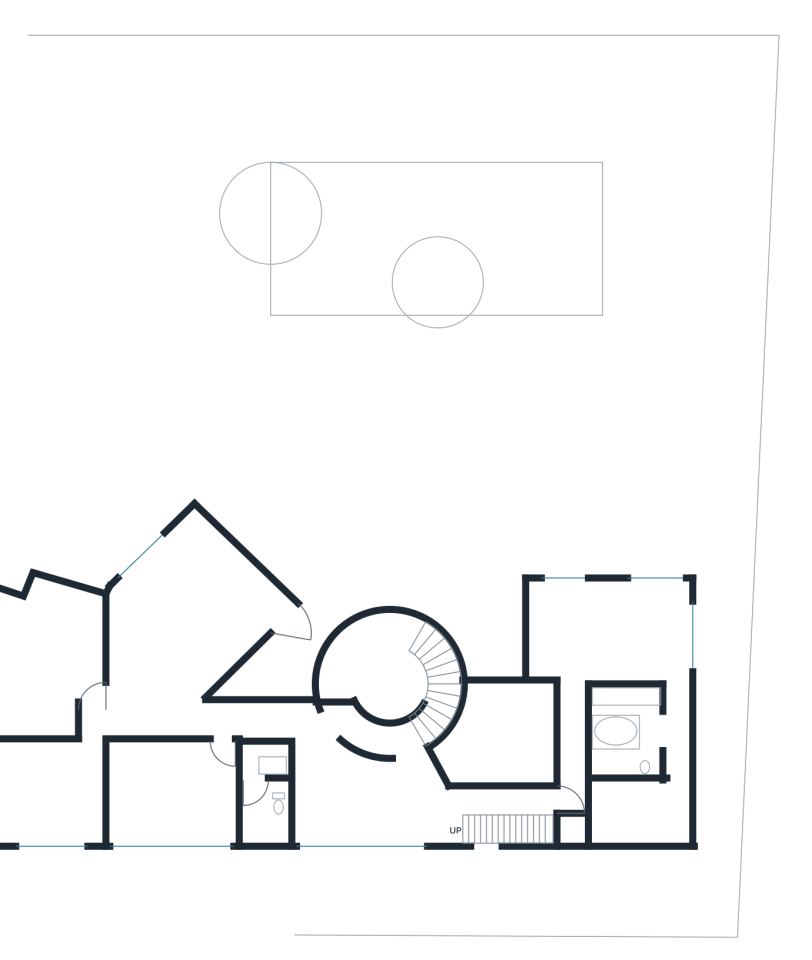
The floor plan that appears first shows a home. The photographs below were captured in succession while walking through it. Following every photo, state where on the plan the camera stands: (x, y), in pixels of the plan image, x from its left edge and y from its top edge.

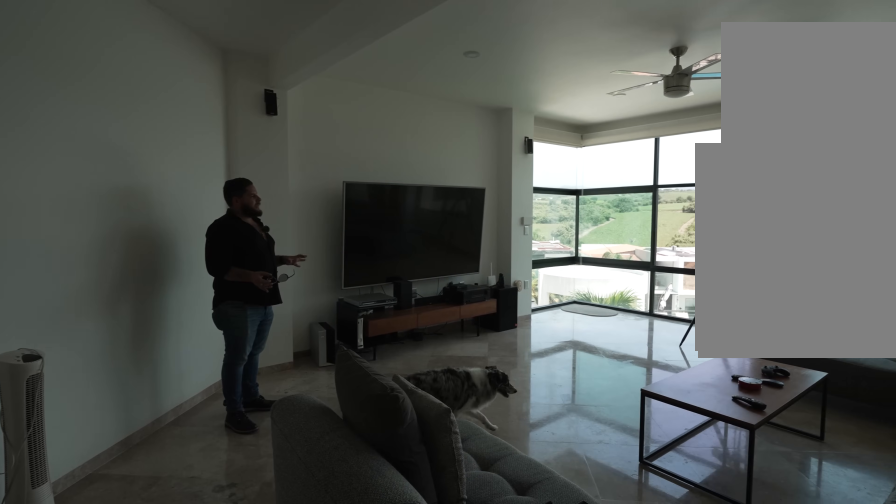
(169, 691)
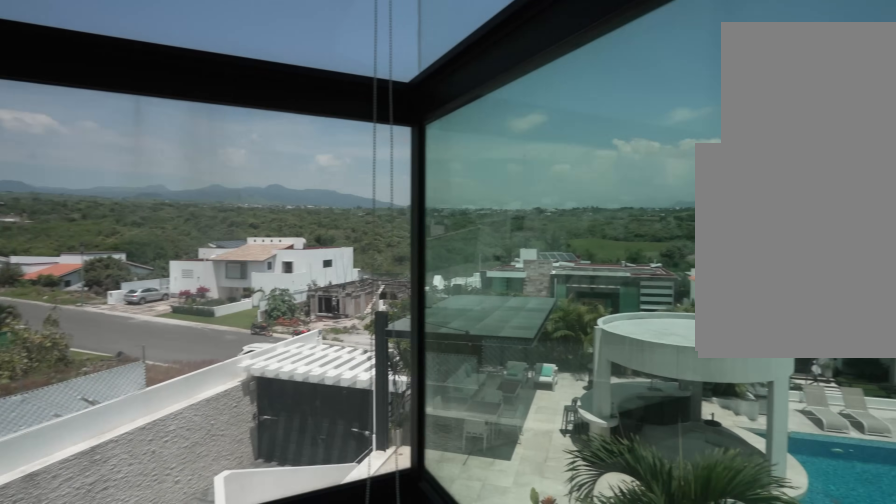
(195, 545)
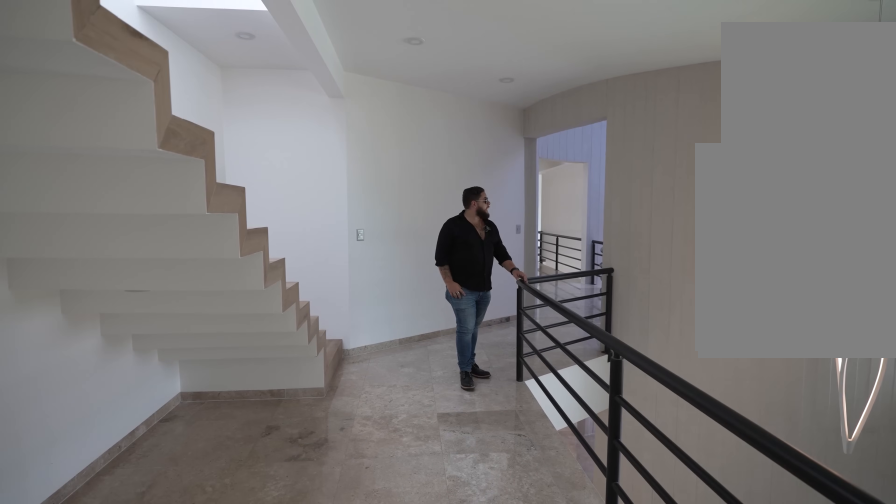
(526, 797)
